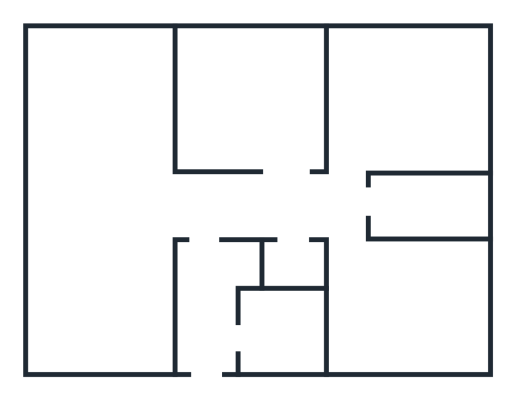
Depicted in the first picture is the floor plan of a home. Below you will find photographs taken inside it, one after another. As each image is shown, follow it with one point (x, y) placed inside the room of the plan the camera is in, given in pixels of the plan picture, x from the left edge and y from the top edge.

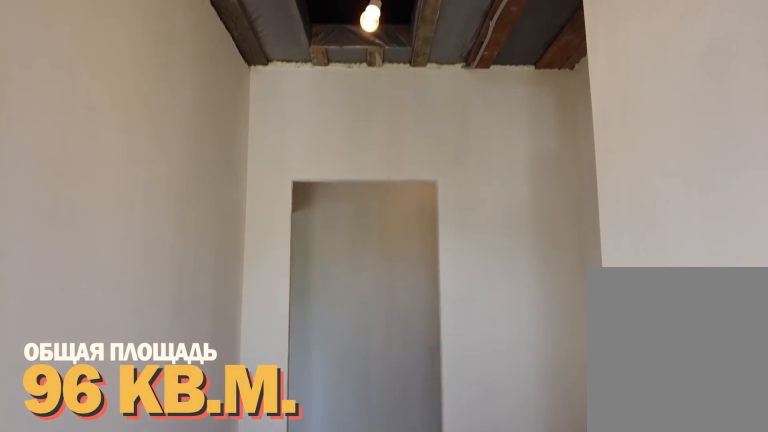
(207, 359)
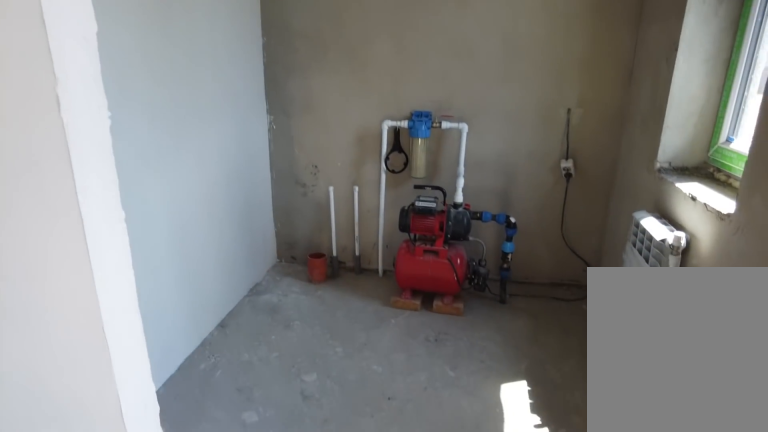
(207, 359)
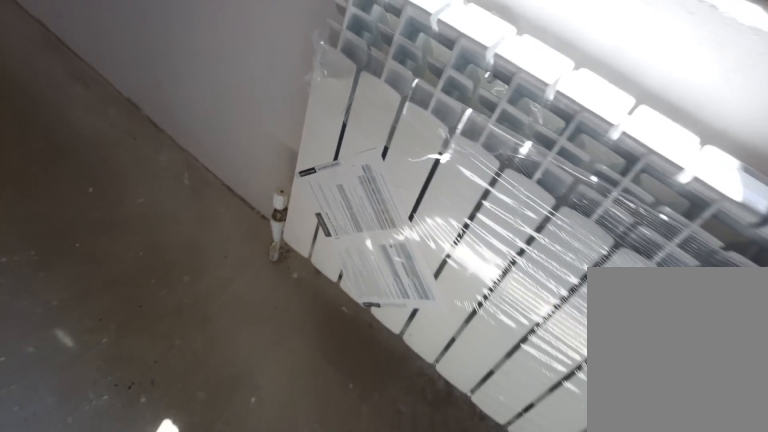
(373, 323)
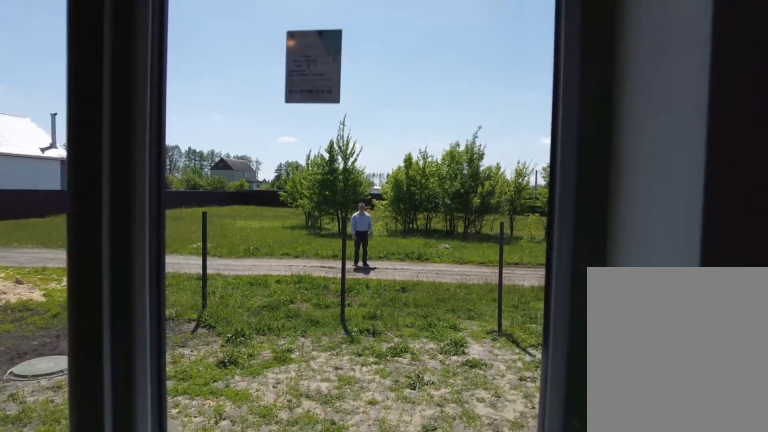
(373, 323)
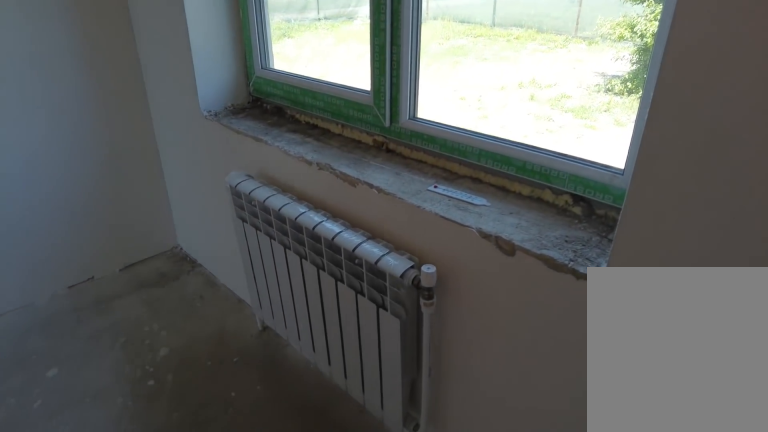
(359, 142)
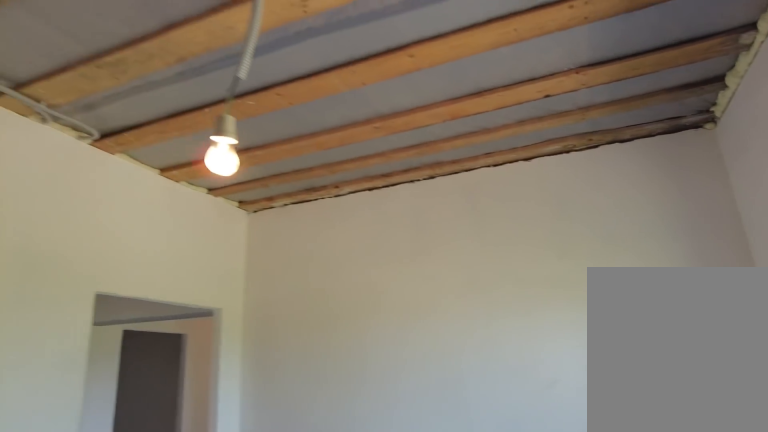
(359, 142)
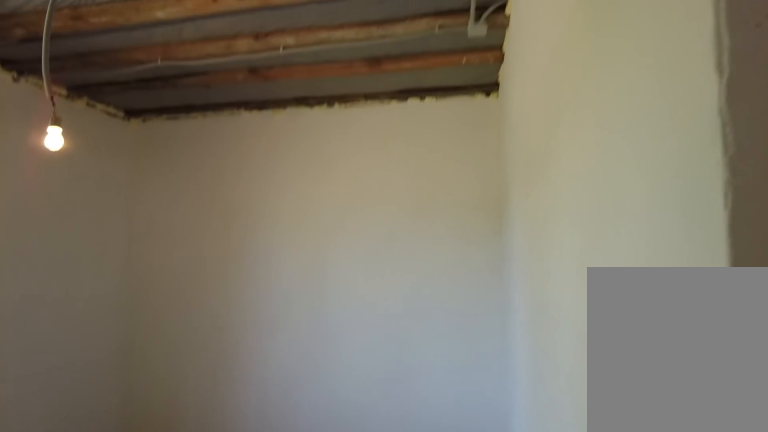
(359, 142)
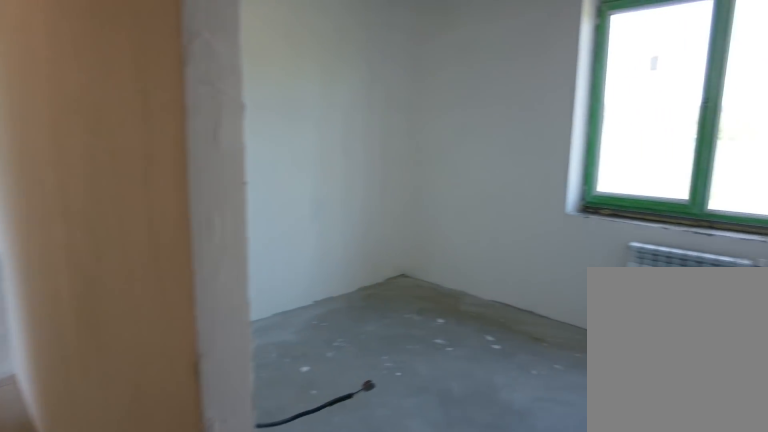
(291, 215)
